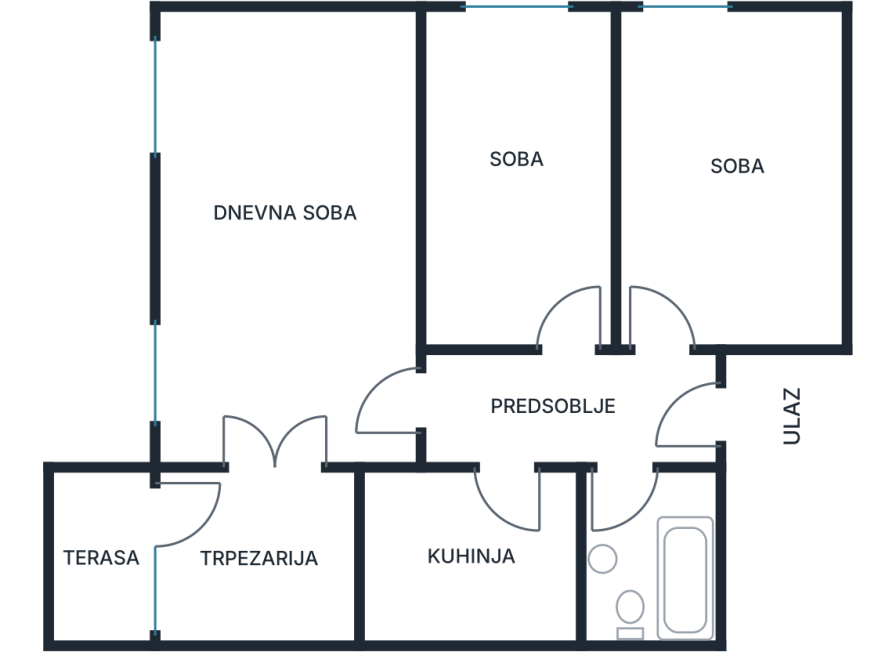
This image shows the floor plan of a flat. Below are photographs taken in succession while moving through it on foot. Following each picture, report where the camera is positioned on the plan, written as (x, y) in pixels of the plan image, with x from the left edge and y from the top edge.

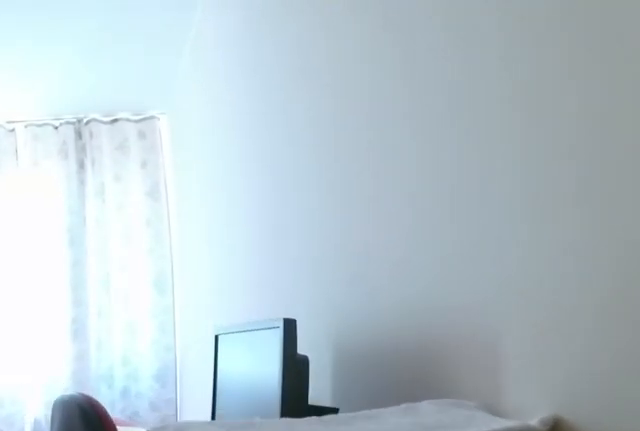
(564, 309)
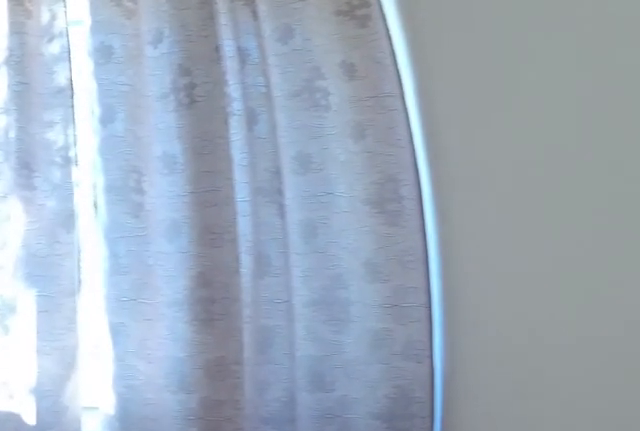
(552, 164)
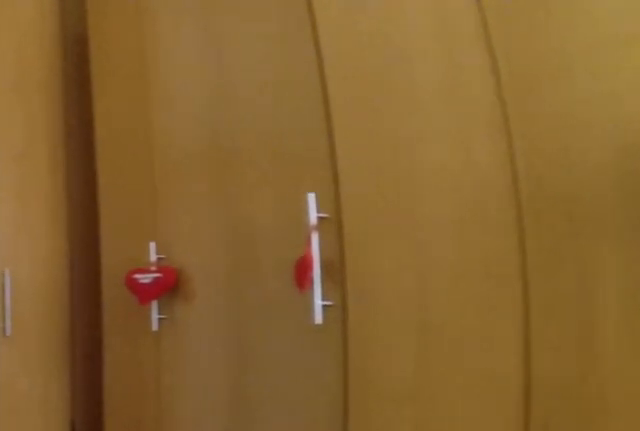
(549, 120)
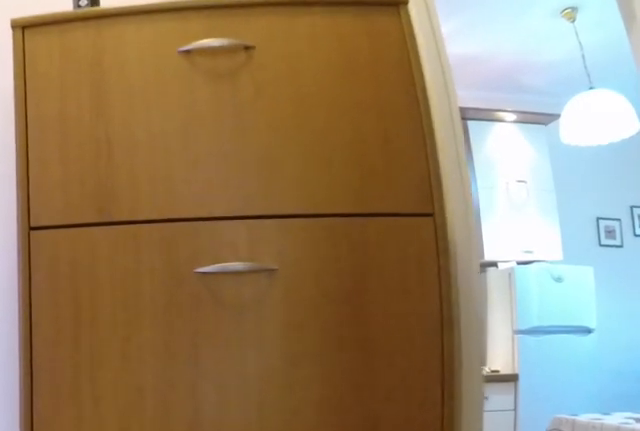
(564, 359)
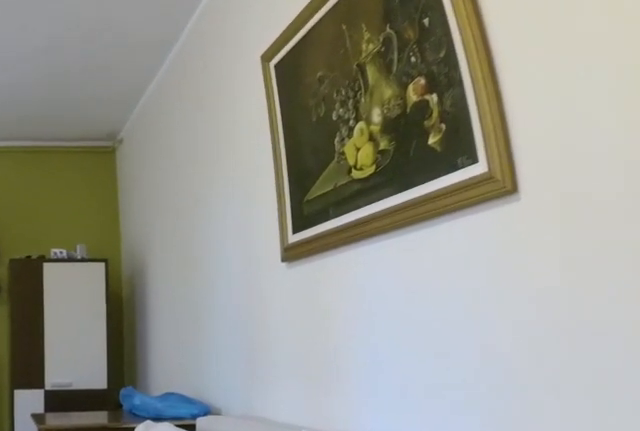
(358, 297)
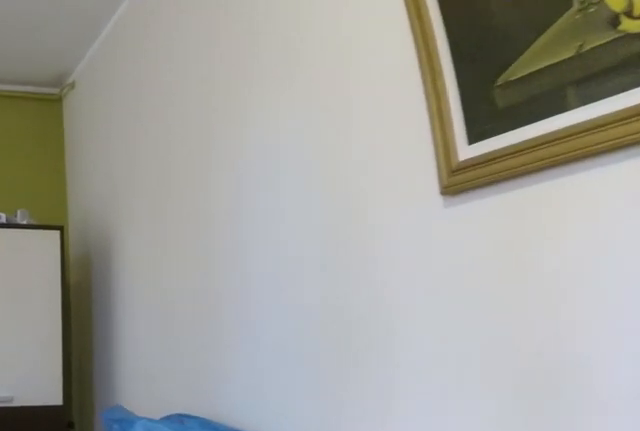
(334, 195)
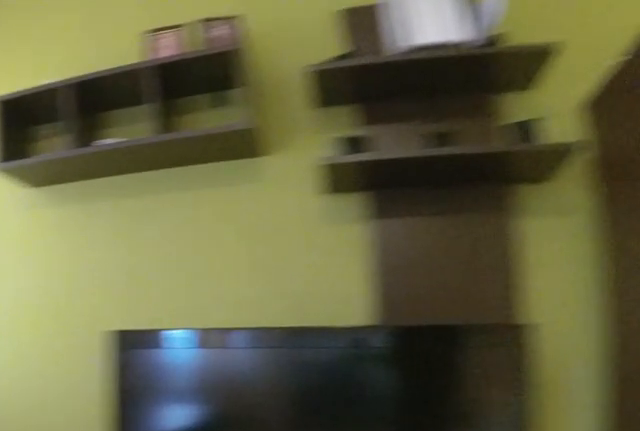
(324, 86)
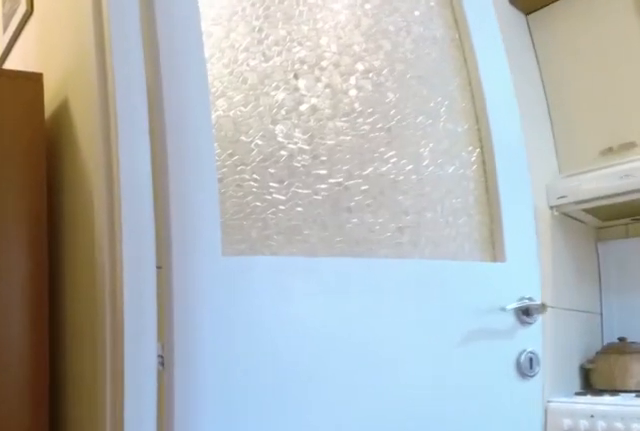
(469, 422)
